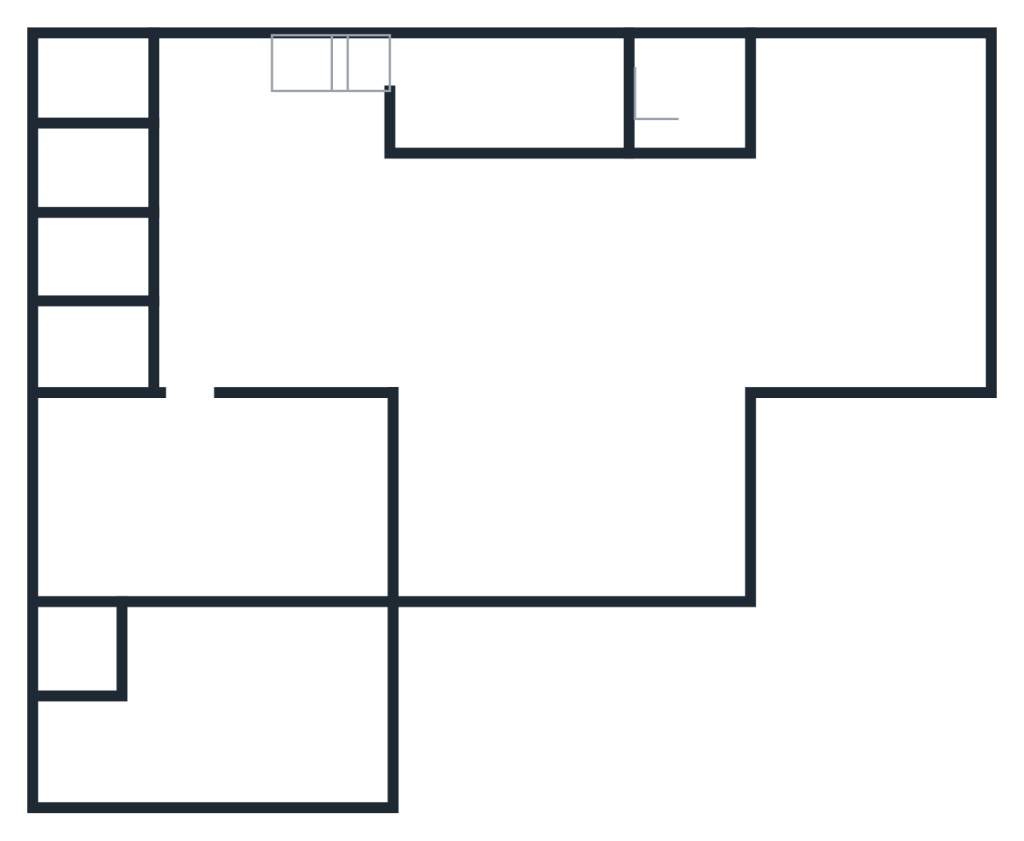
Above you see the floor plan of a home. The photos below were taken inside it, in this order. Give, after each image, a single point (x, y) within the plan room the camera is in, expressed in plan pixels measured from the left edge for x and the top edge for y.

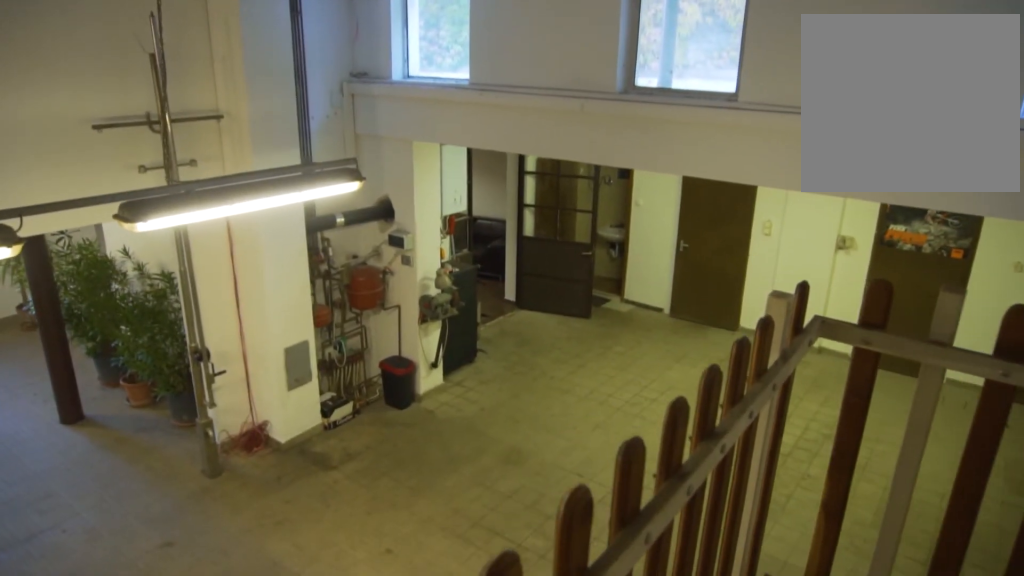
(520, 90)
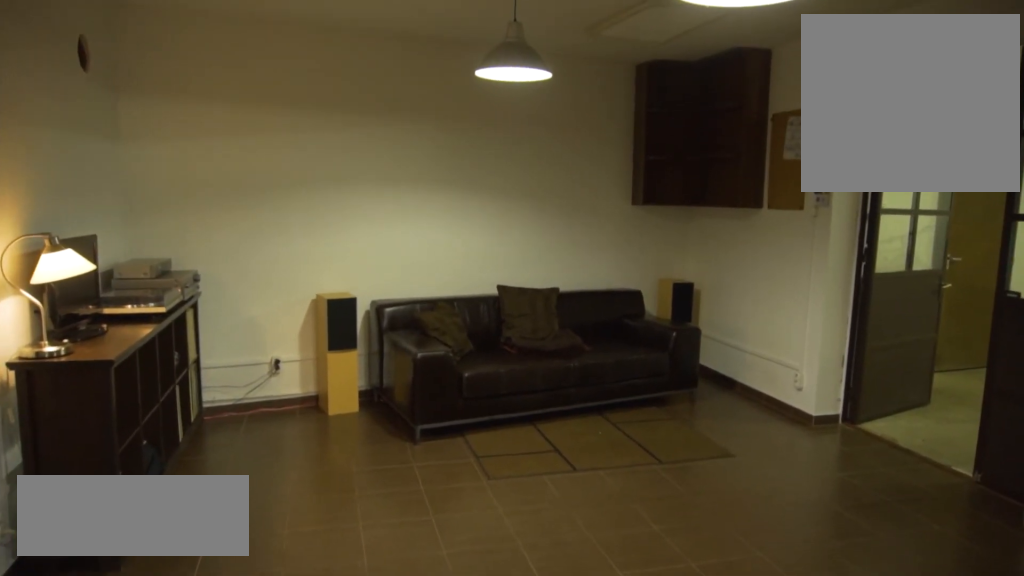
(222, 479)
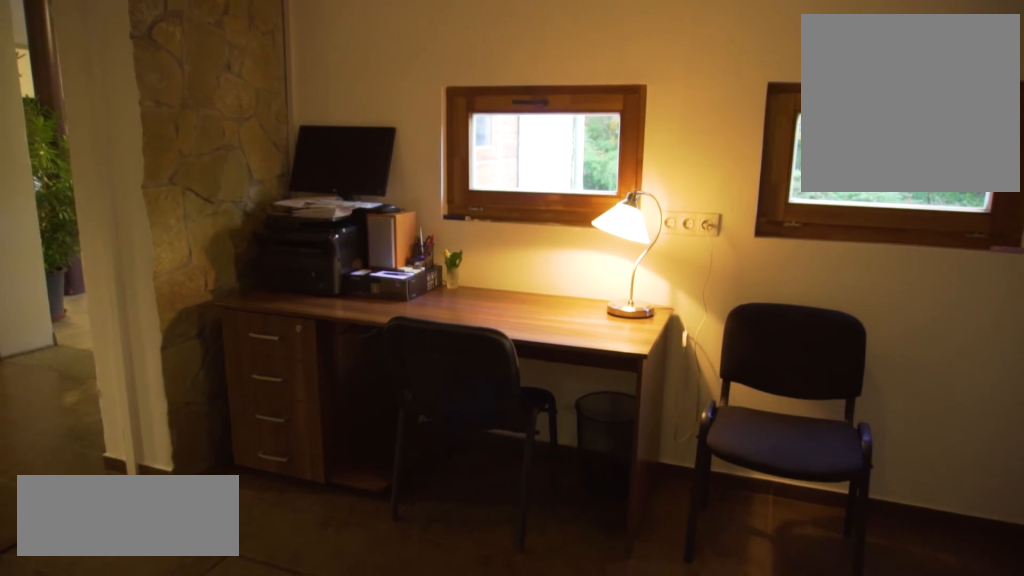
(216, 708)
